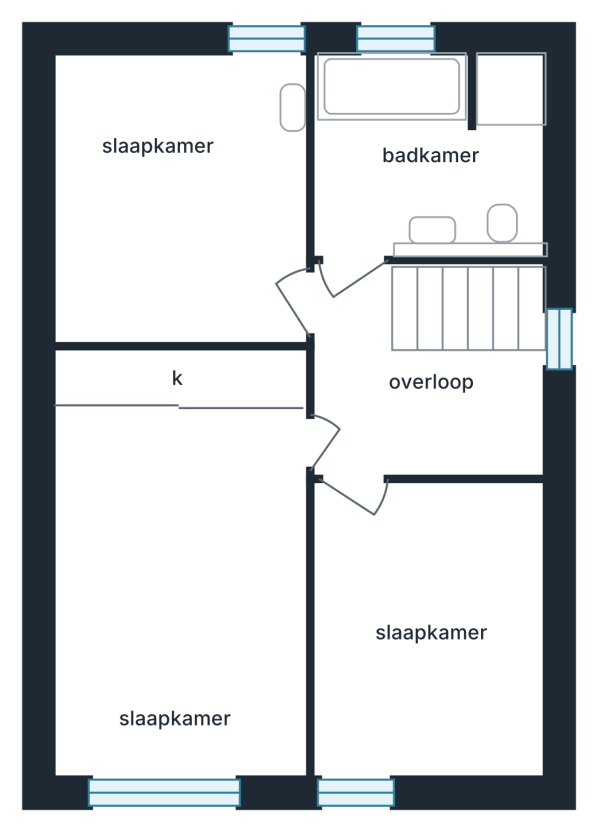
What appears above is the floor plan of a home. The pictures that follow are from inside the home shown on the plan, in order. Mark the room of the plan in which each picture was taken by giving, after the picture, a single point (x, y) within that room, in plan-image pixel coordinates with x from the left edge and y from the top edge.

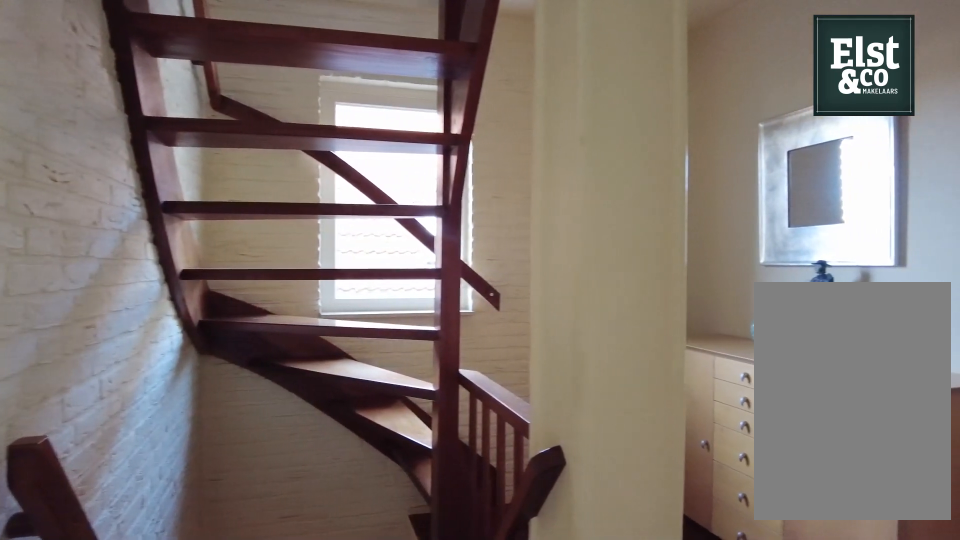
(419, 393)
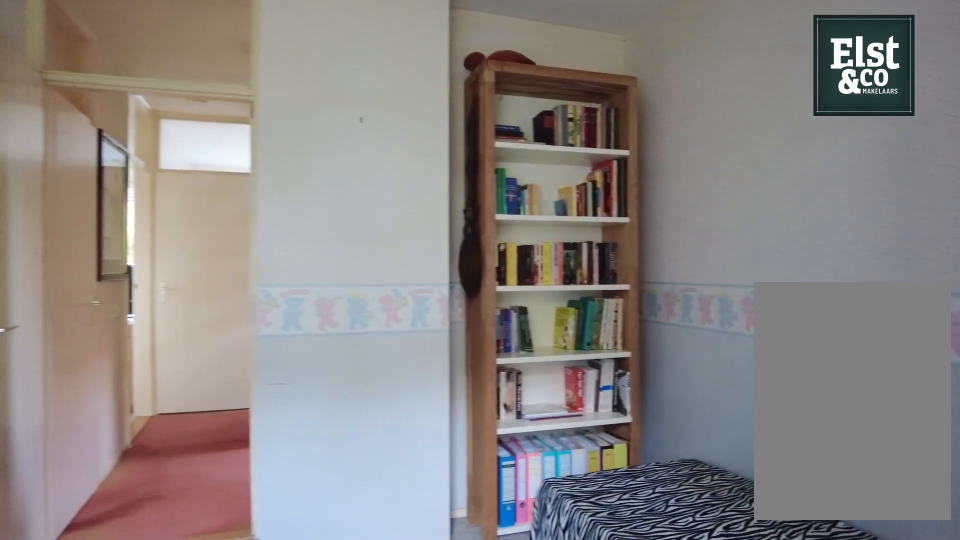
(480, 761)
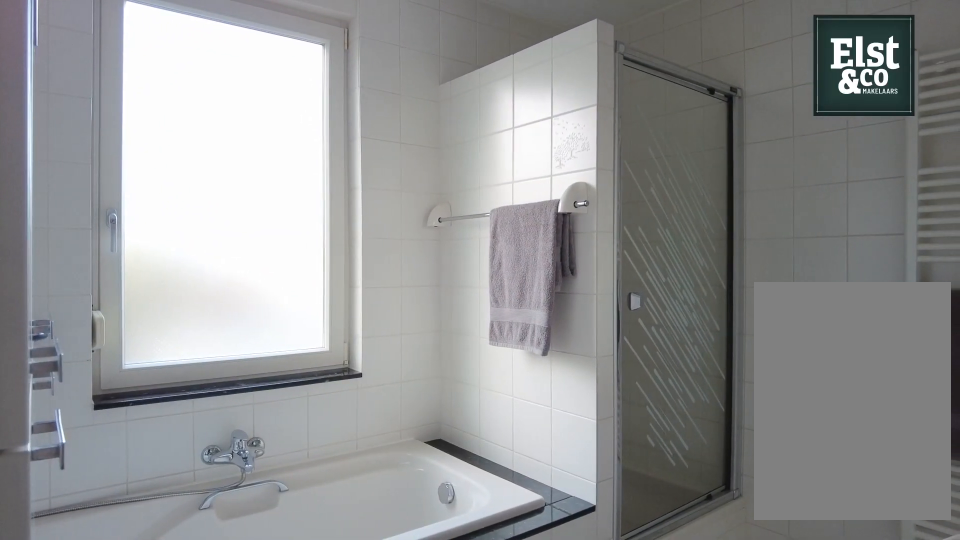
(437, 168)
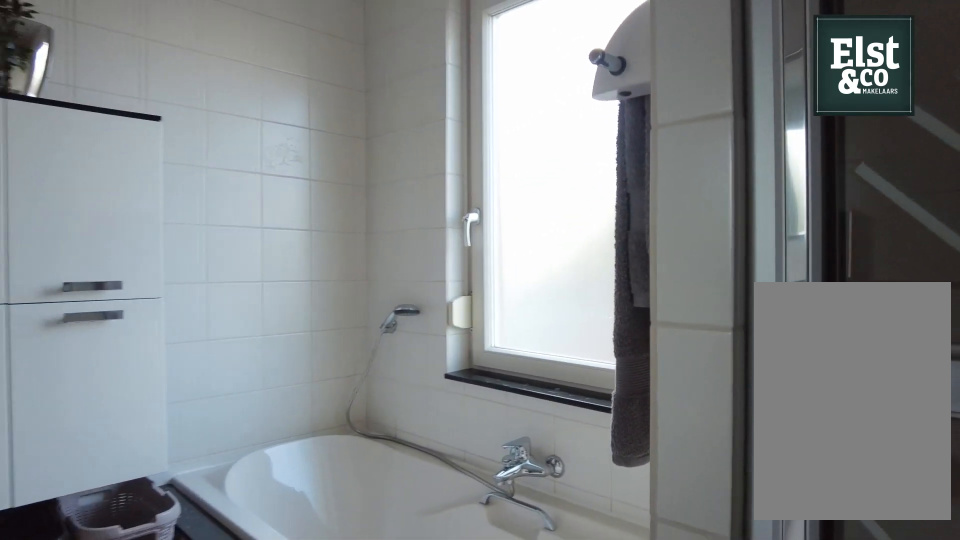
(437, 168)
